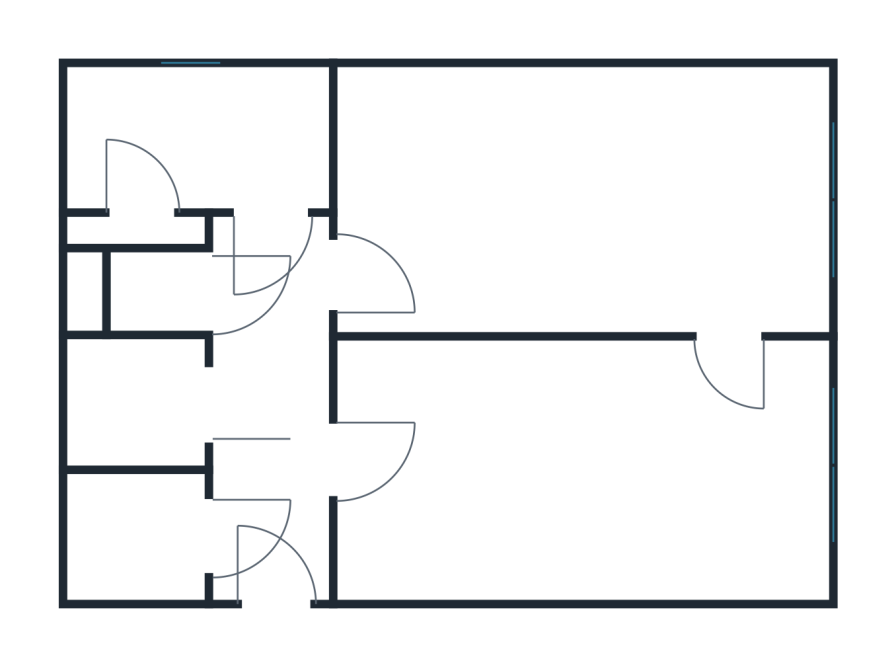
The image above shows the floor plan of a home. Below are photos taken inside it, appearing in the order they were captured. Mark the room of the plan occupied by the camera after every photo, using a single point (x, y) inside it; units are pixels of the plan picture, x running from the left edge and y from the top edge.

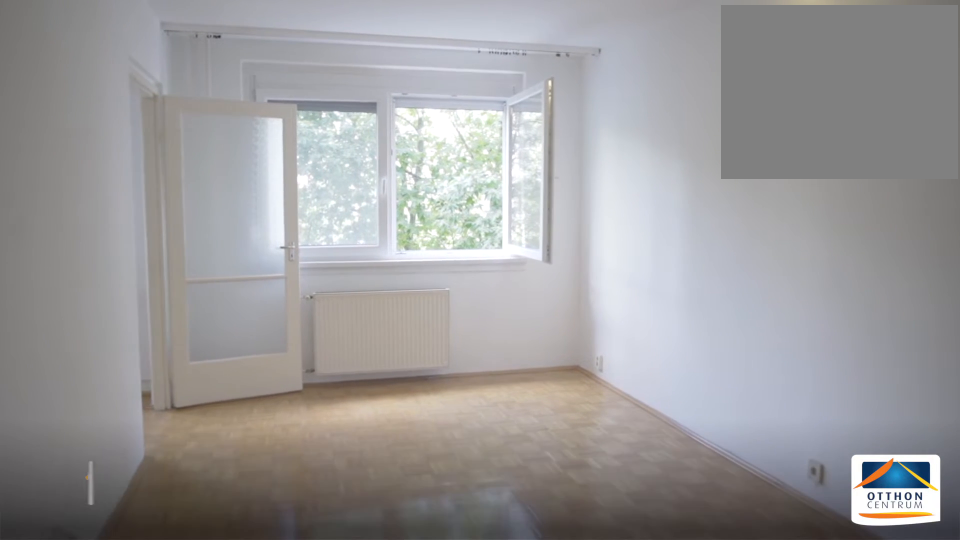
(565, 480)
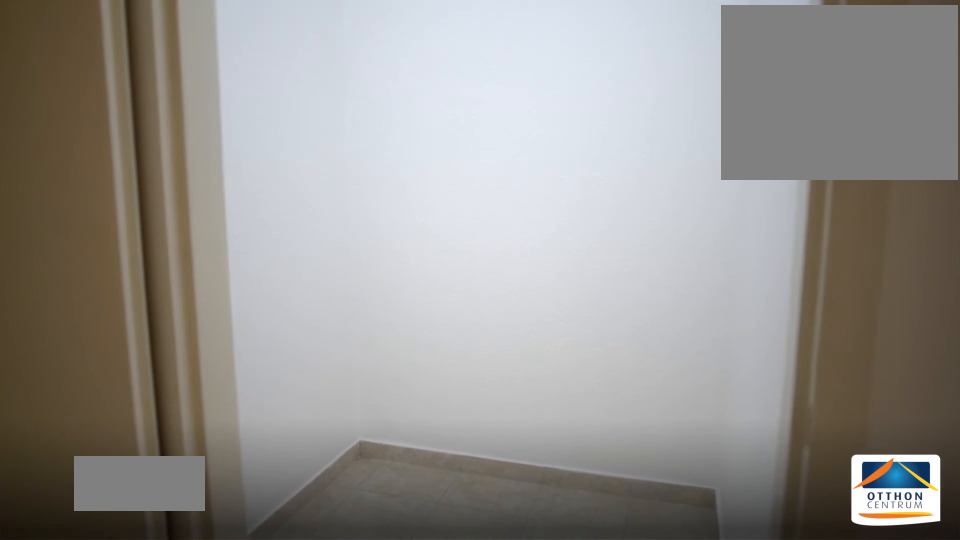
(166, 541)
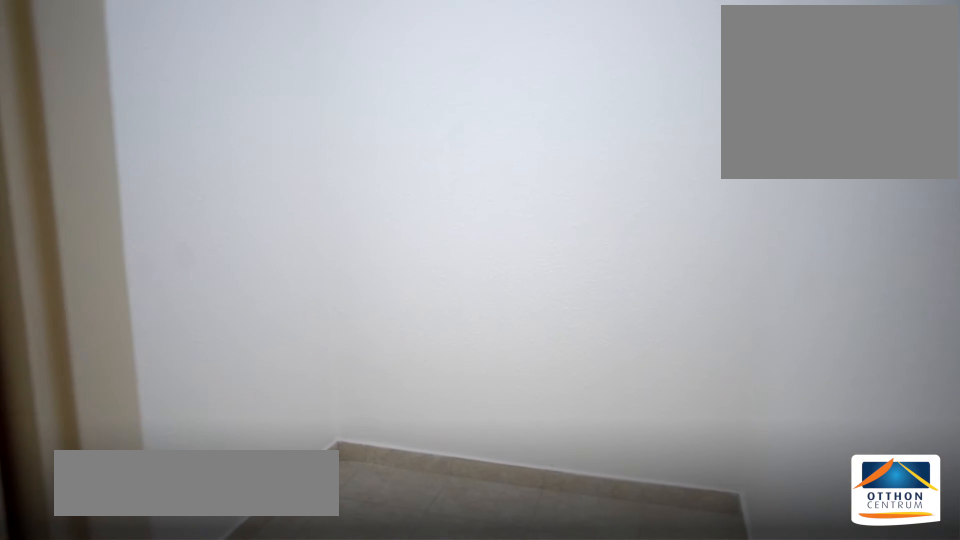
(166, 541)
